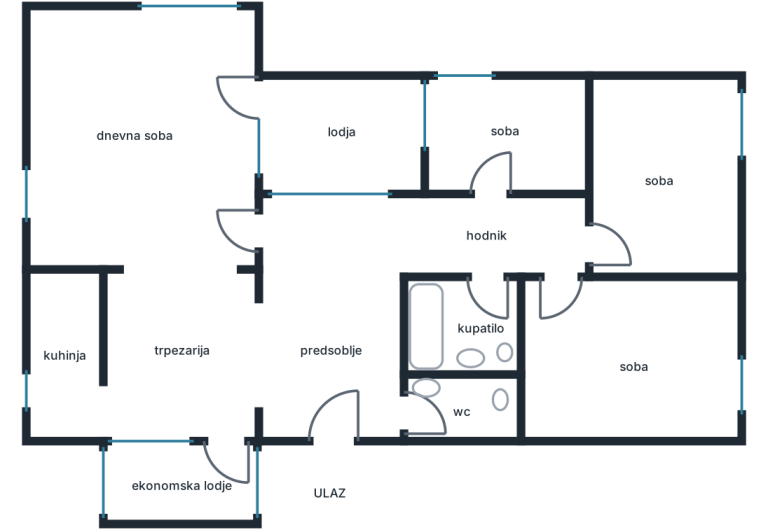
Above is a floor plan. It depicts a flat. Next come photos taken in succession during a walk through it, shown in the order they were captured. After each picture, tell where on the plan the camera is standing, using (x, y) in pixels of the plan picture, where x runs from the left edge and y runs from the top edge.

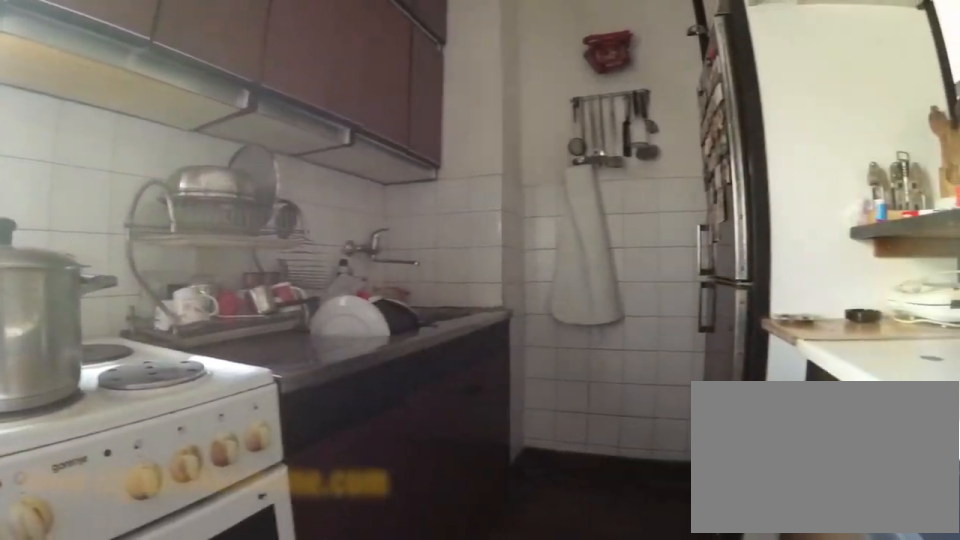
(67, 426)
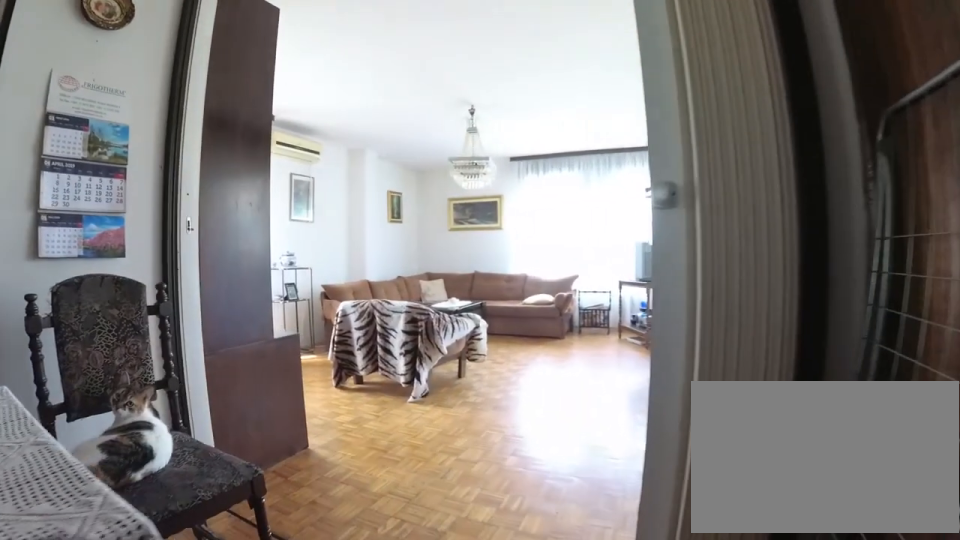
(210, 338)
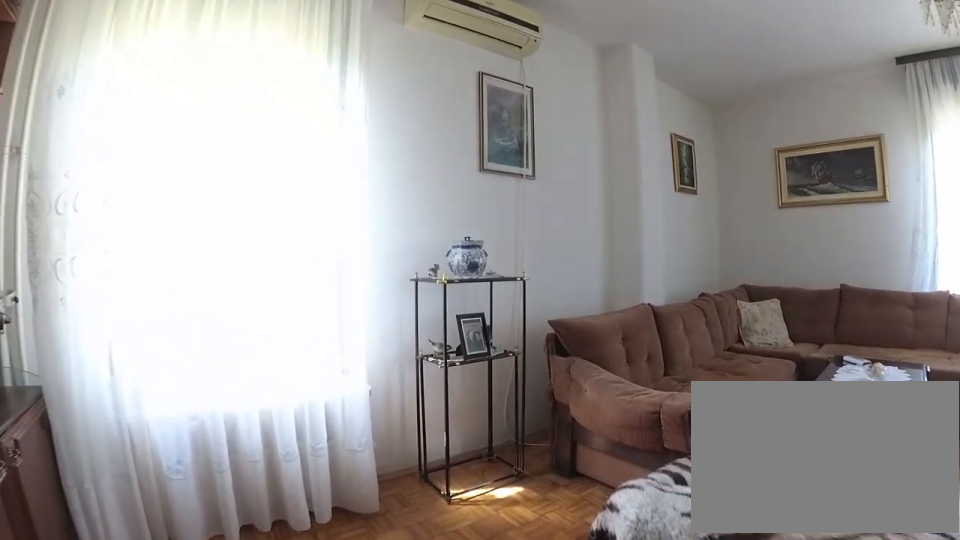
(135, 218)
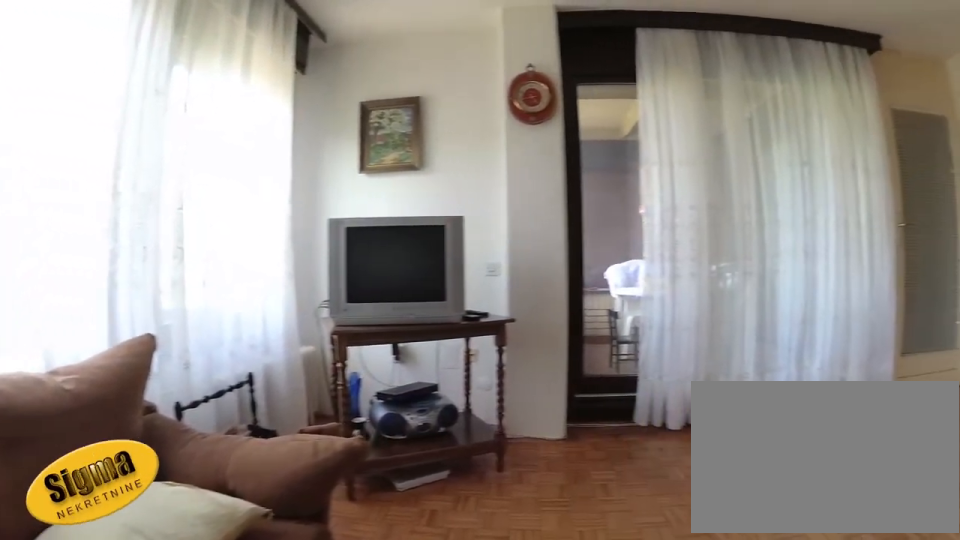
(70, 78)
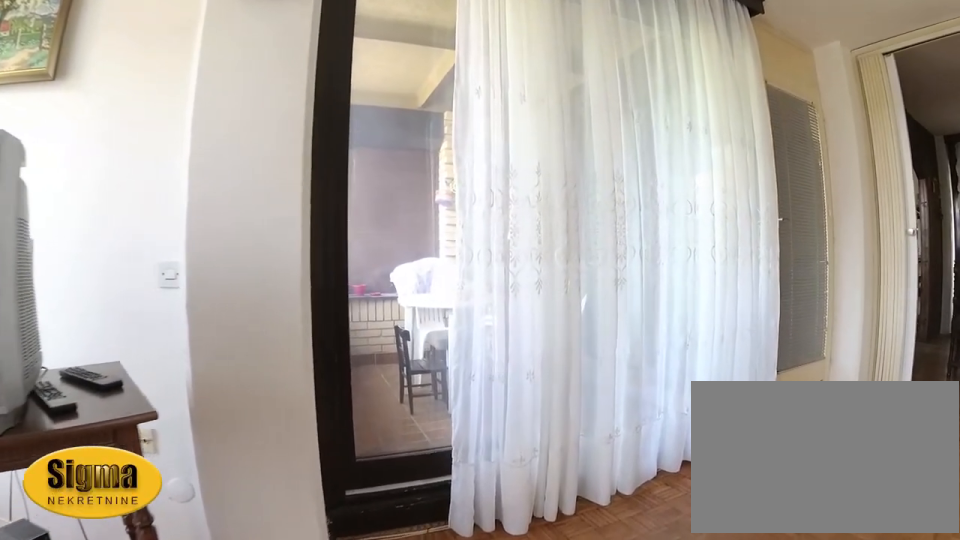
(119, 83)
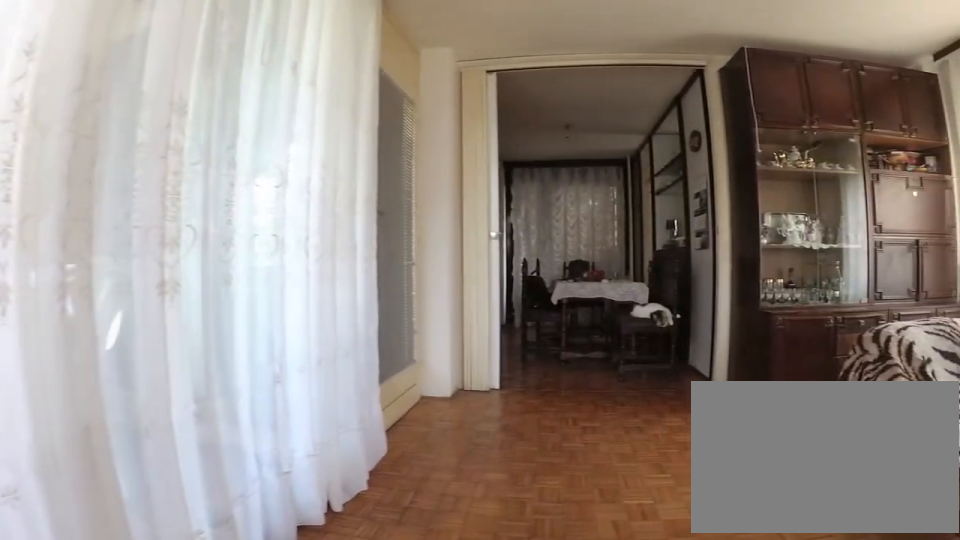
(205, 65)
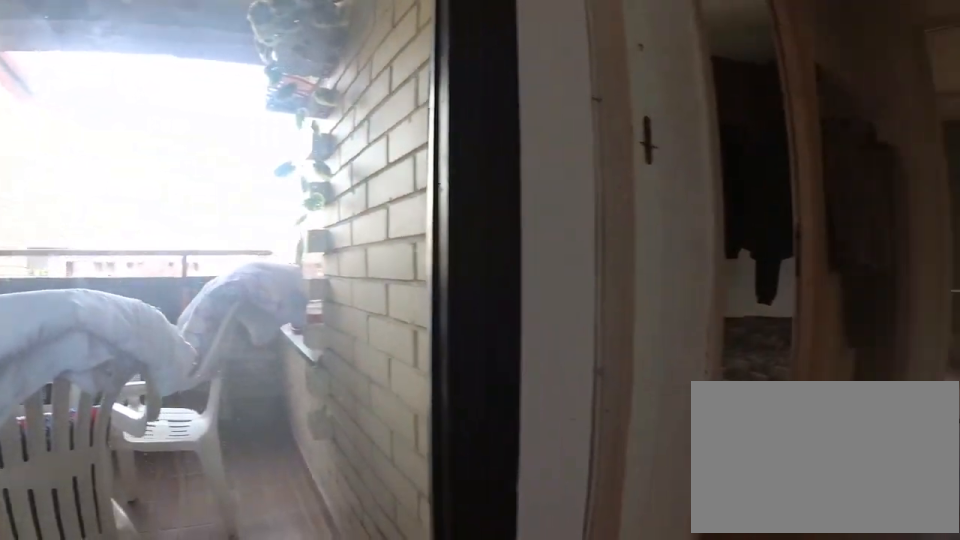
(353, 232)
